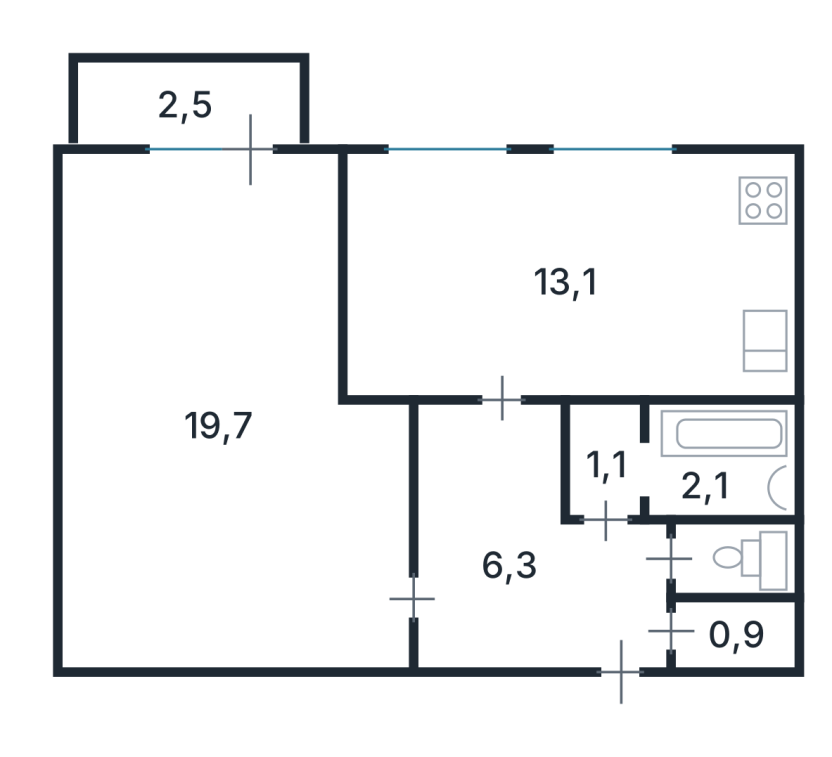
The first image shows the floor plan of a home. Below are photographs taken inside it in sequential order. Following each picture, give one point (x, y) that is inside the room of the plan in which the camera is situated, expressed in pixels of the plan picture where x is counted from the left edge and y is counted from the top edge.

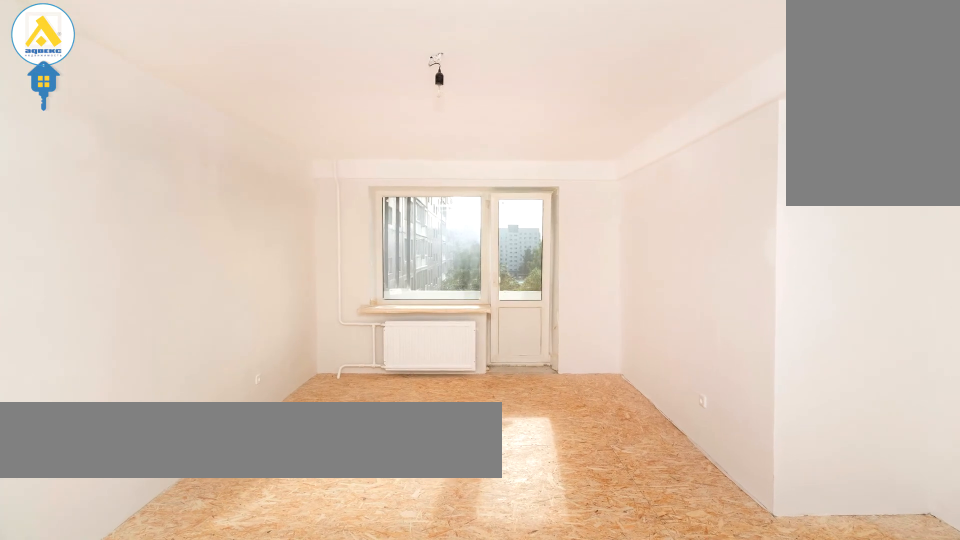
(213, 414)
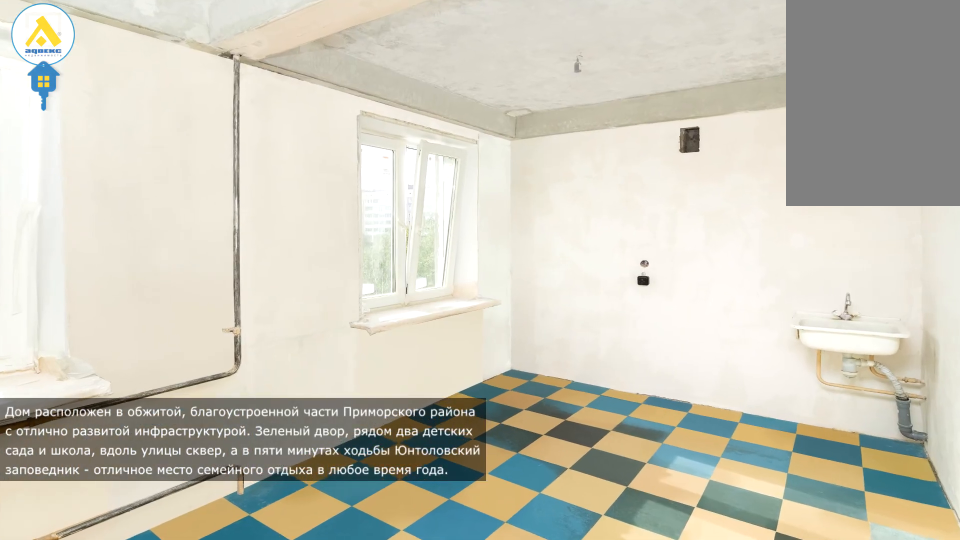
(563, 266)
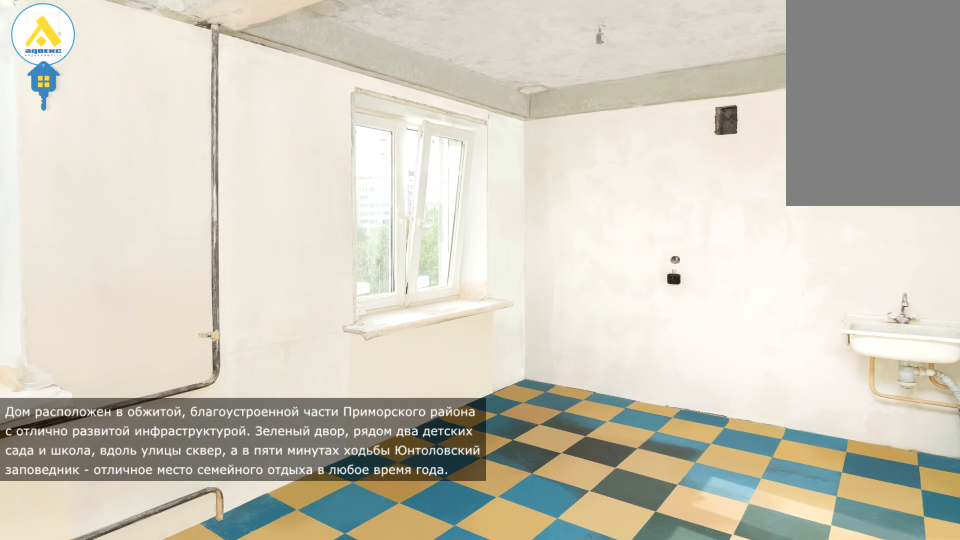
(563, 266)
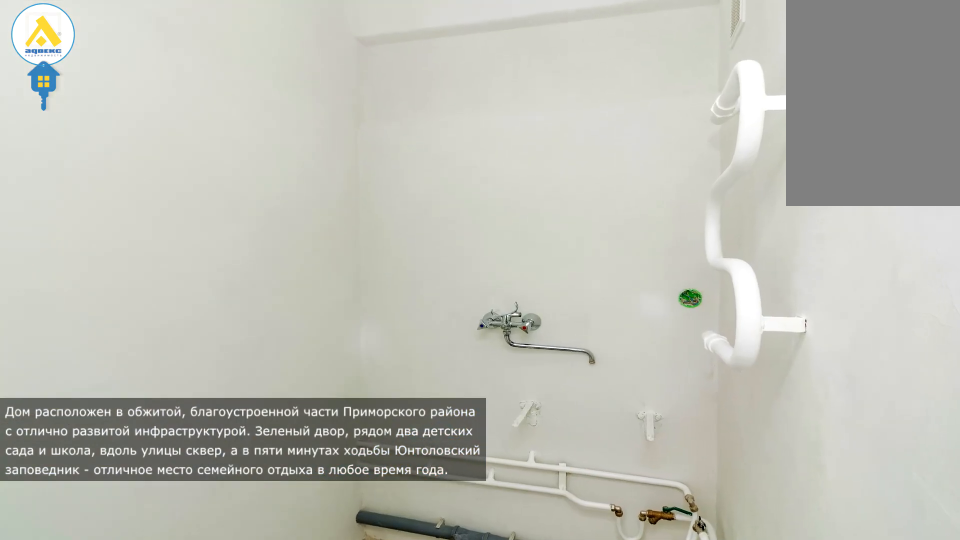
(701, 495)
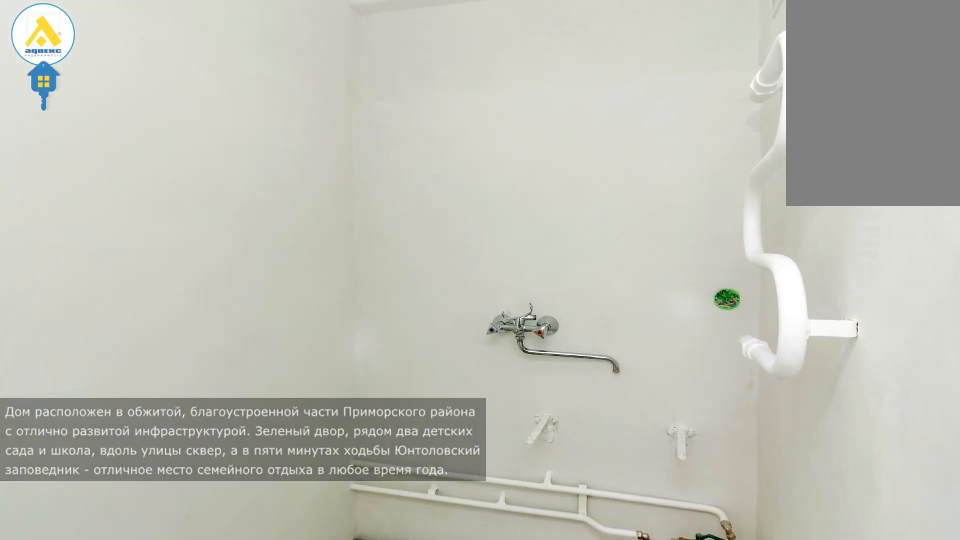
(701, 495)
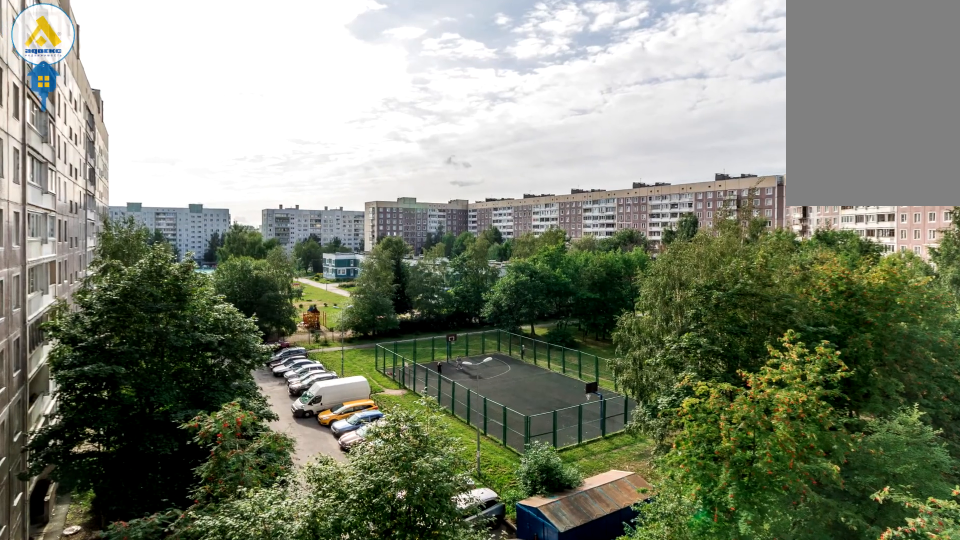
(188, 127)
